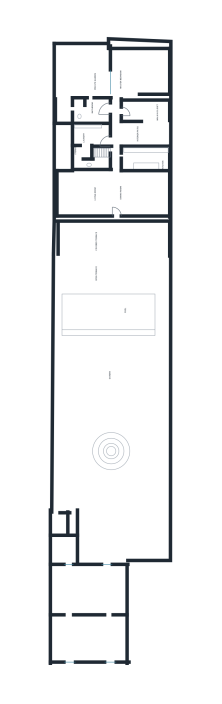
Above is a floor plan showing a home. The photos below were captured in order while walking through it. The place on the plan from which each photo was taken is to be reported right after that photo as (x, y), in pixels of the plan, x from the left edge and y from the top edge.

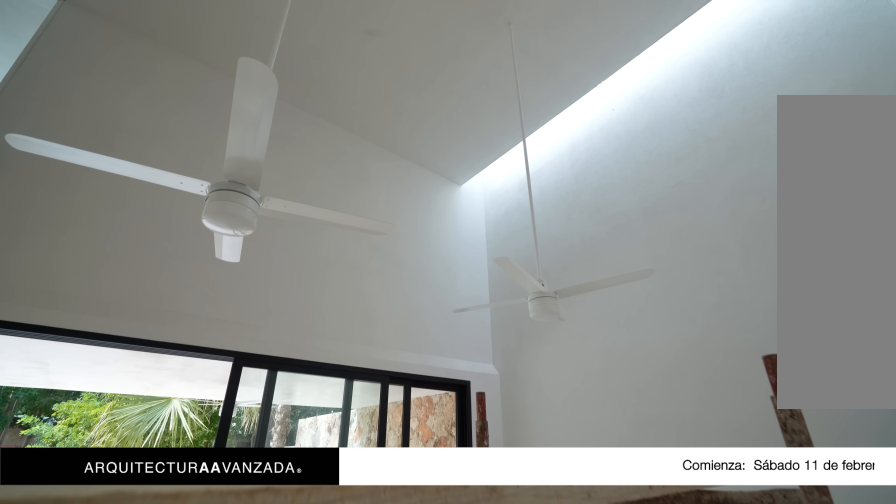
(96, 203)
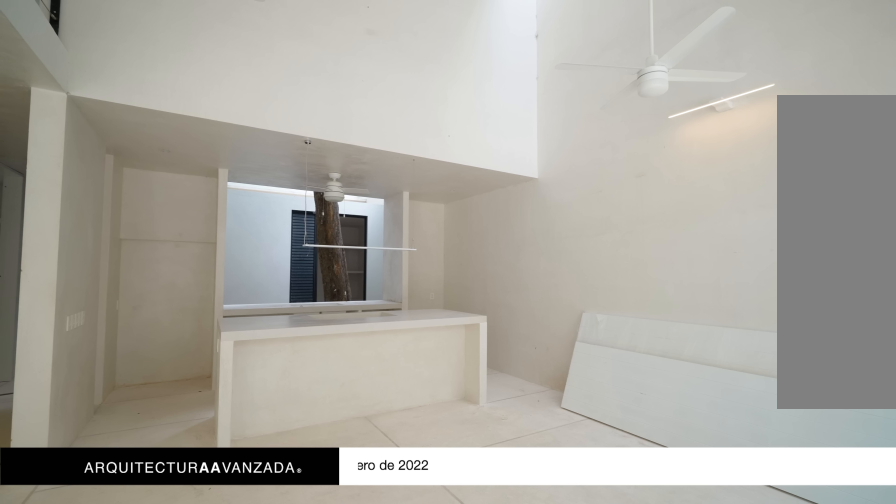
(127, 199)
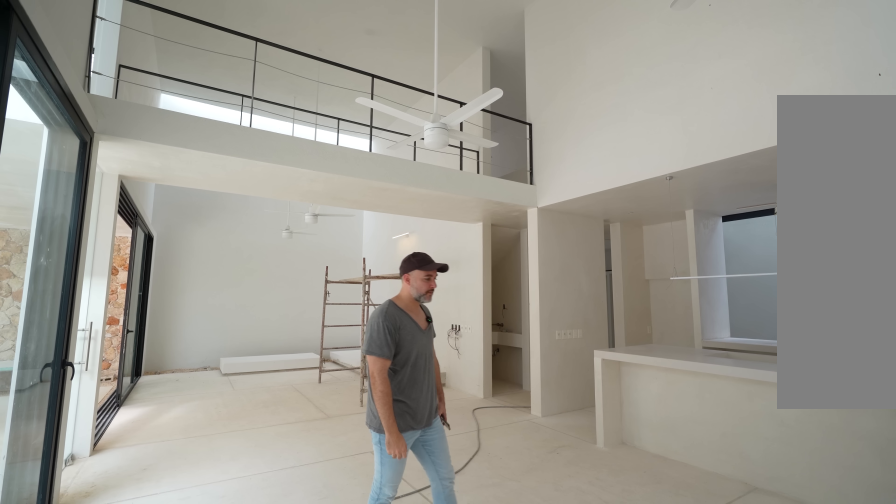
(152, 194)
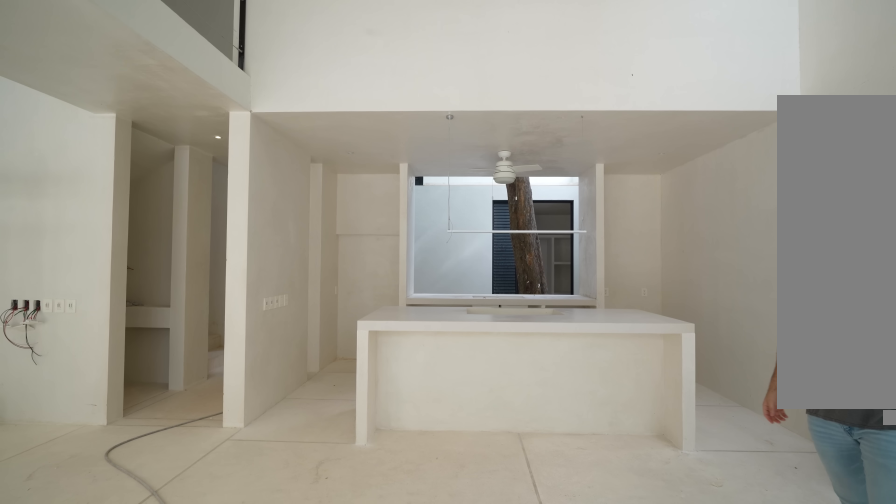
(154, 192)
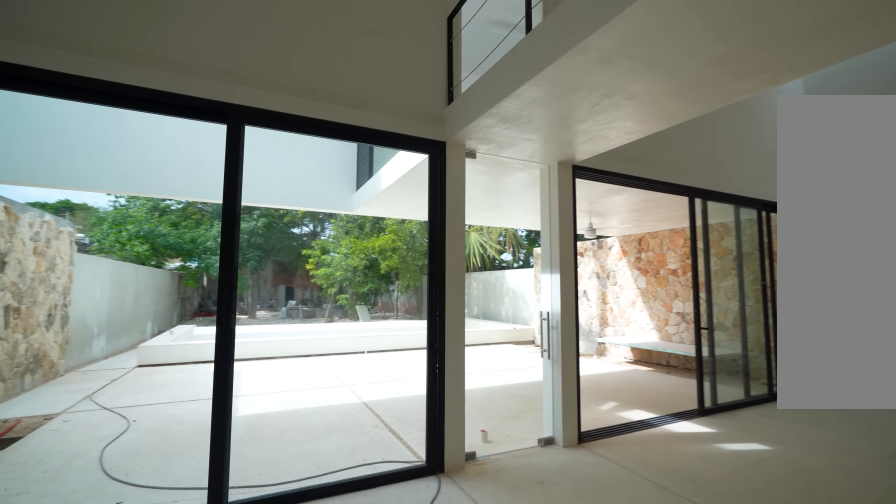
(145, 180)
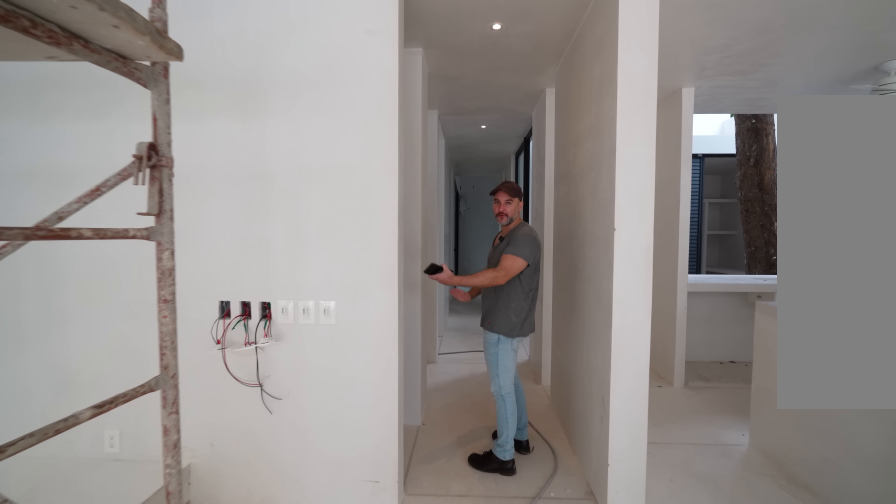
(112, 194)
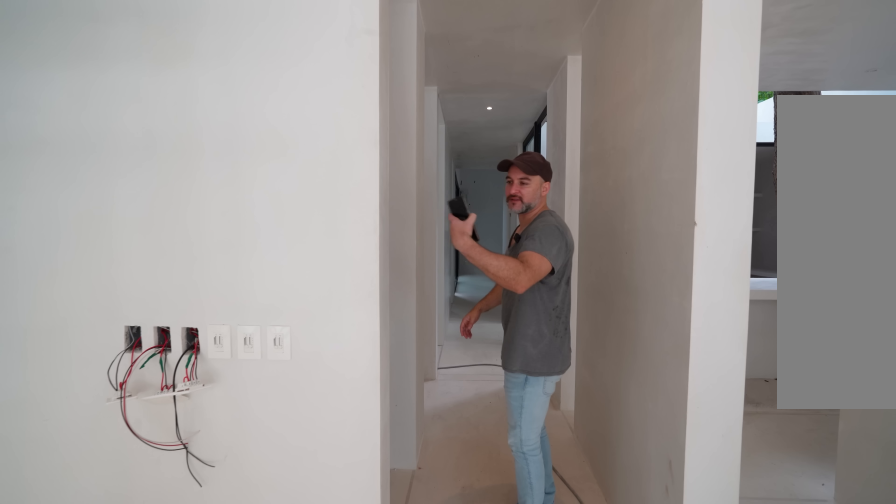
(112, 194)
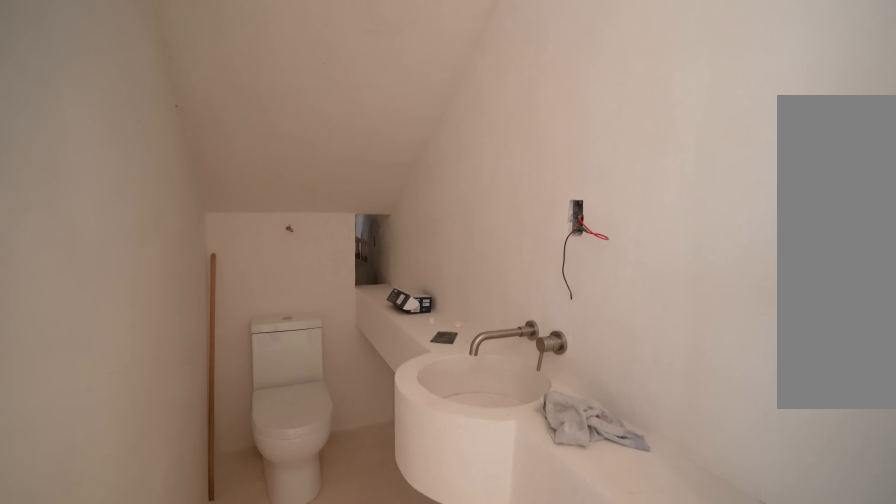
(112, 194)
